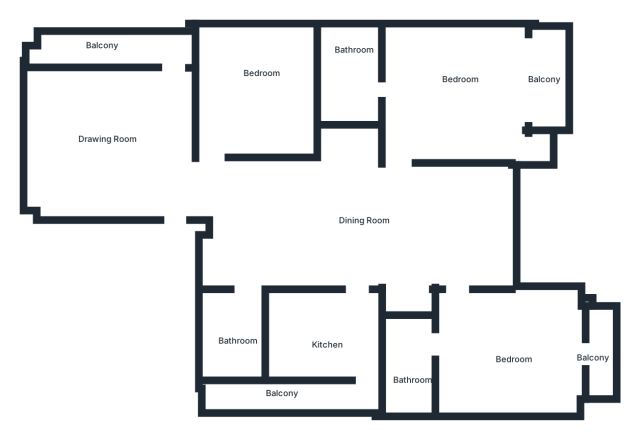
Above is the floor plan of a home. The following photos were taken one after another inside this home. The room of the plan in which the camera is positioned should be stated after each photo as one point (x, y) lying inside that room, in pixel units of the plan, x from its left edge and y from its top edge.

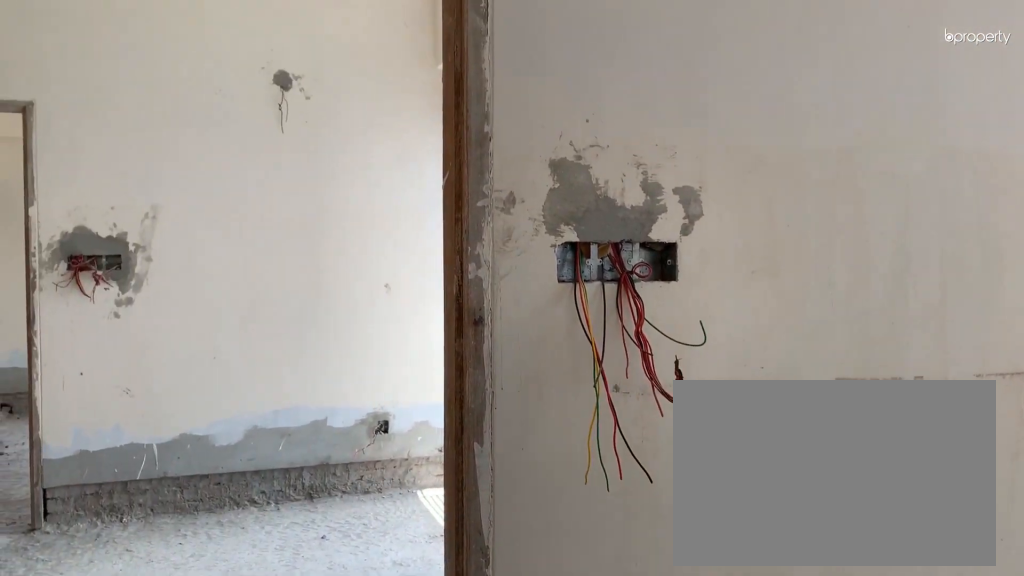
(512, 360)
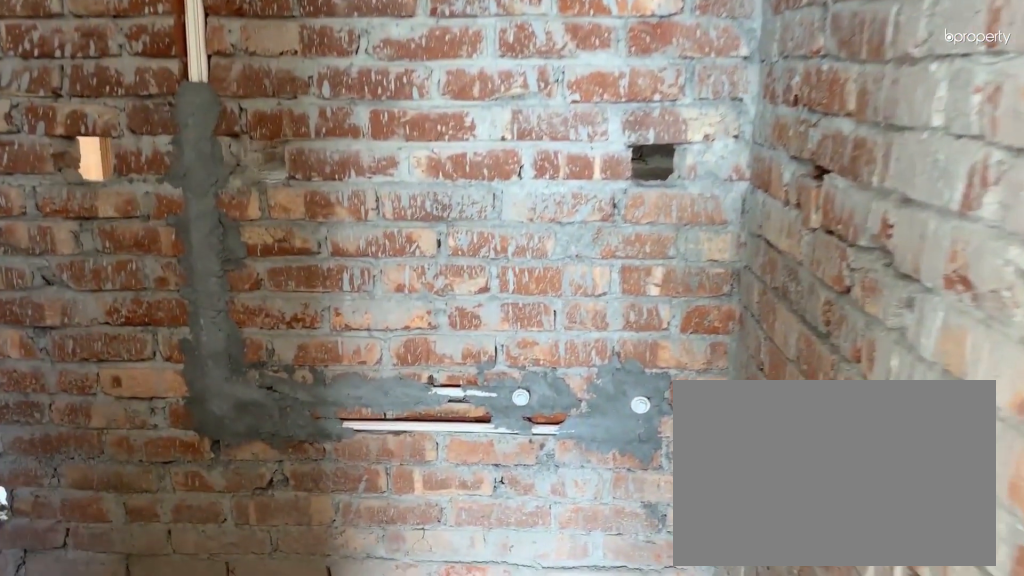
(408, 353)
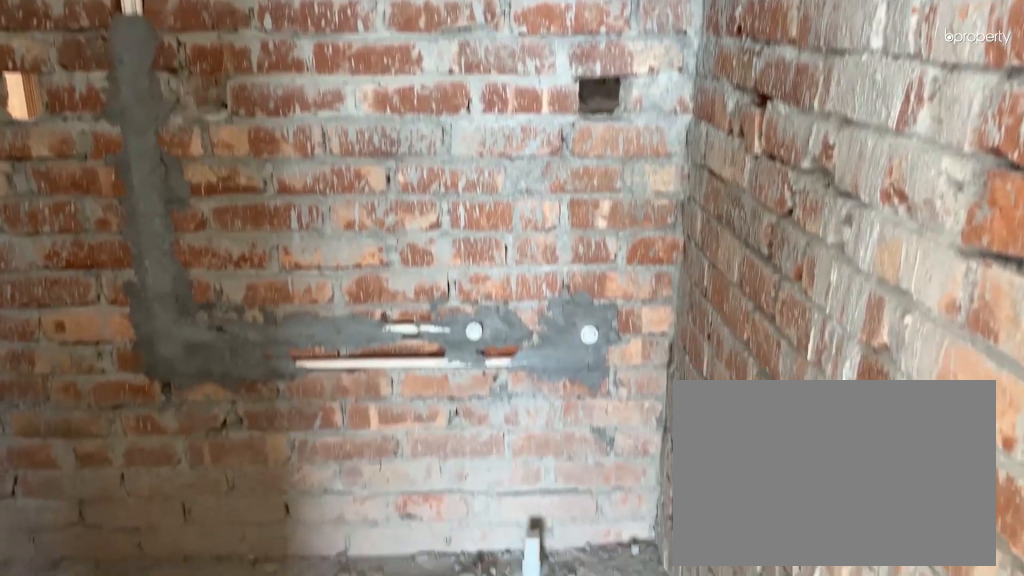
(408, 350)
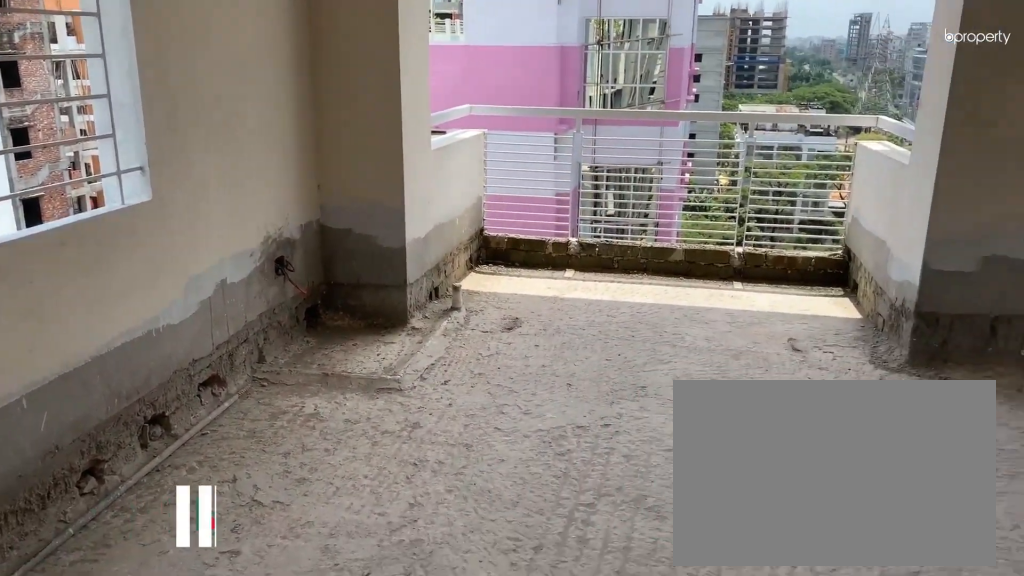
(467, 91)
